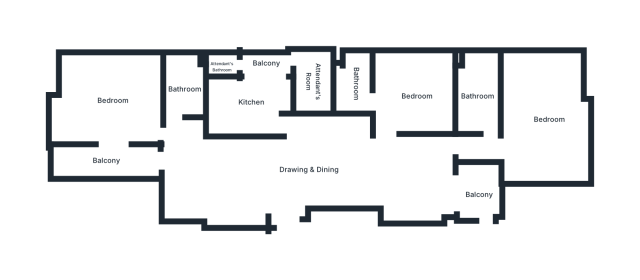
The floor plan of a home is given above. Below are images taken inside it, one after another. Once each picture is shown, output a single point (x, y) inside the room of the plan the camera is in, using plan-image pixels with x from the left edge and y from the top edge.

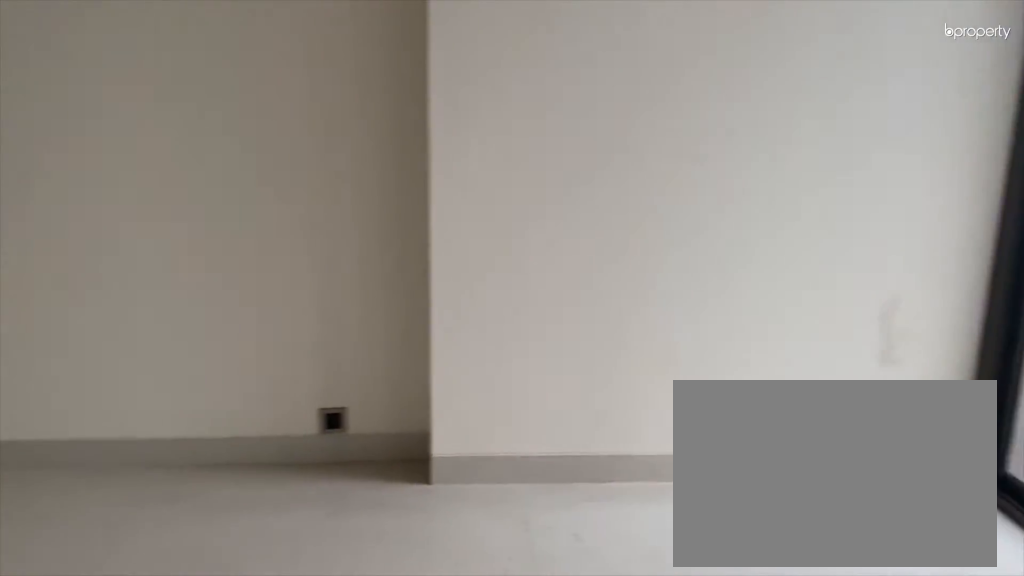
(202, 176)
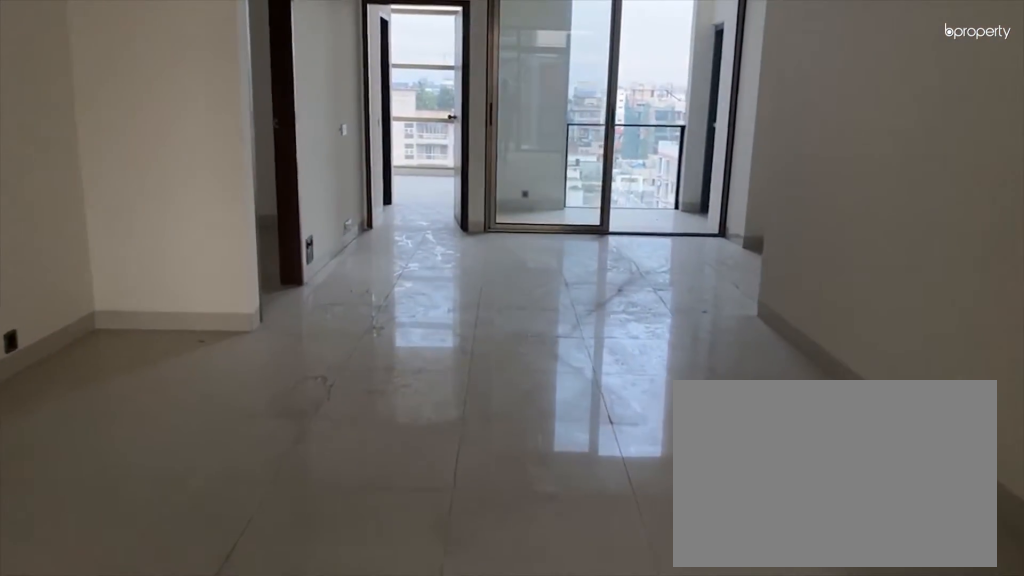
(290, 176)
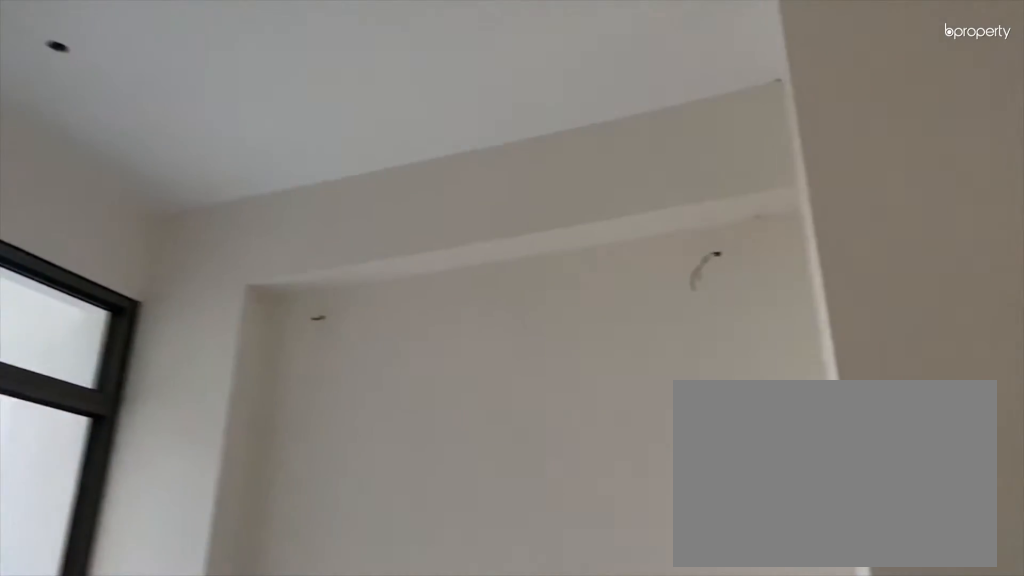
(403, 176)
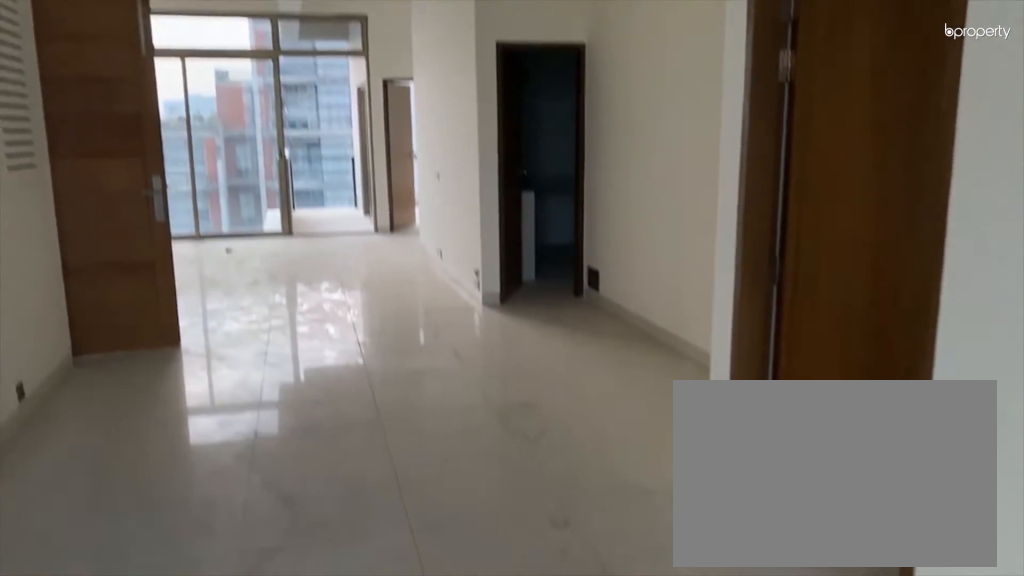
(403, 176)
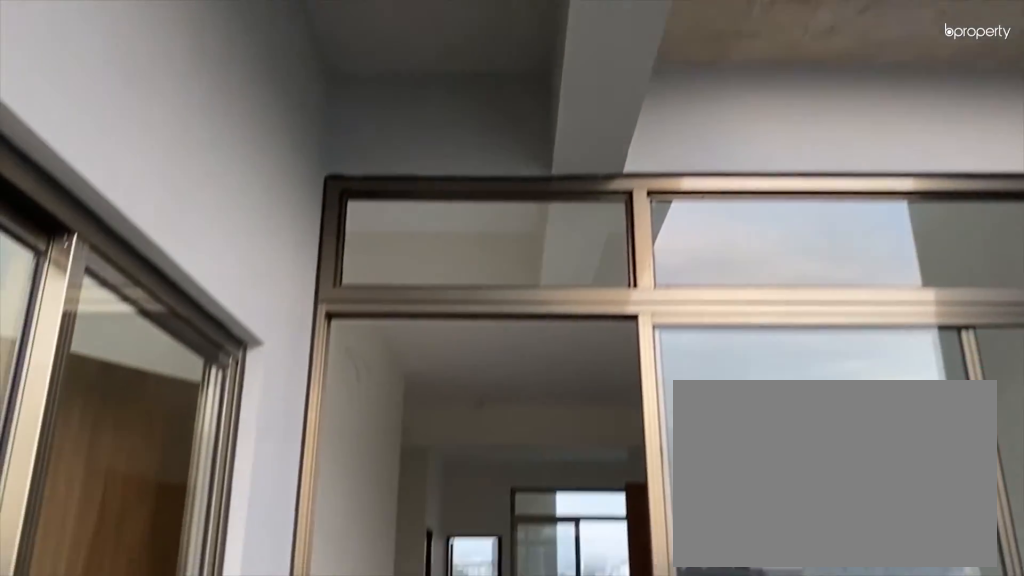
(105, 160)
